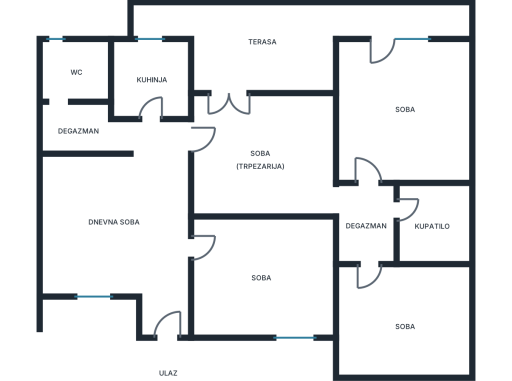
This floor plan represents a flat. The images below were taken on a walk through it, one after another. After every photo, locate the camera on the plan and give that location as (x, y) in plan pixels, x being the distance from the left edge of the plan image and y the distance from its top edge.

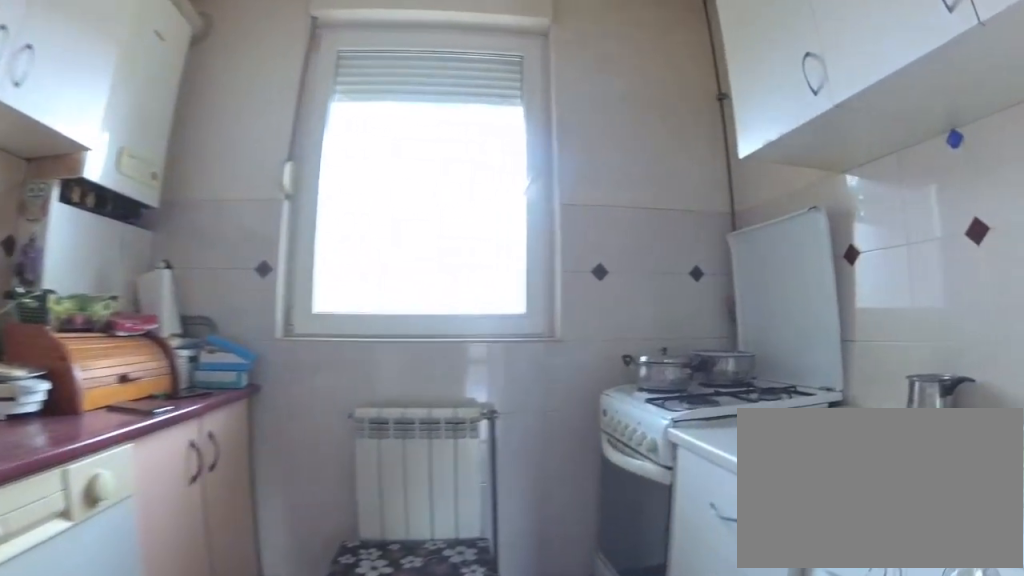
(150, 127)
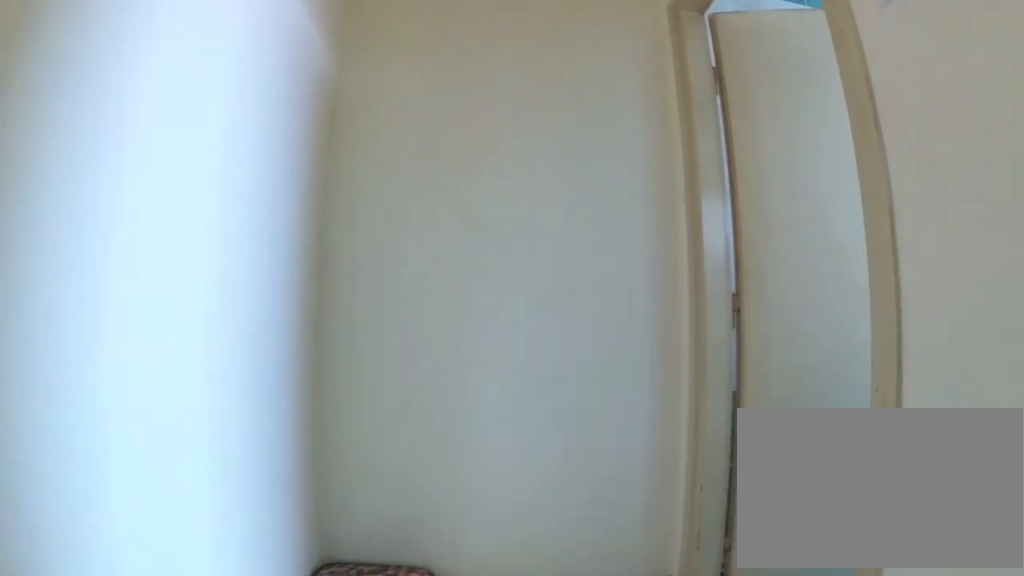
(115, 138)
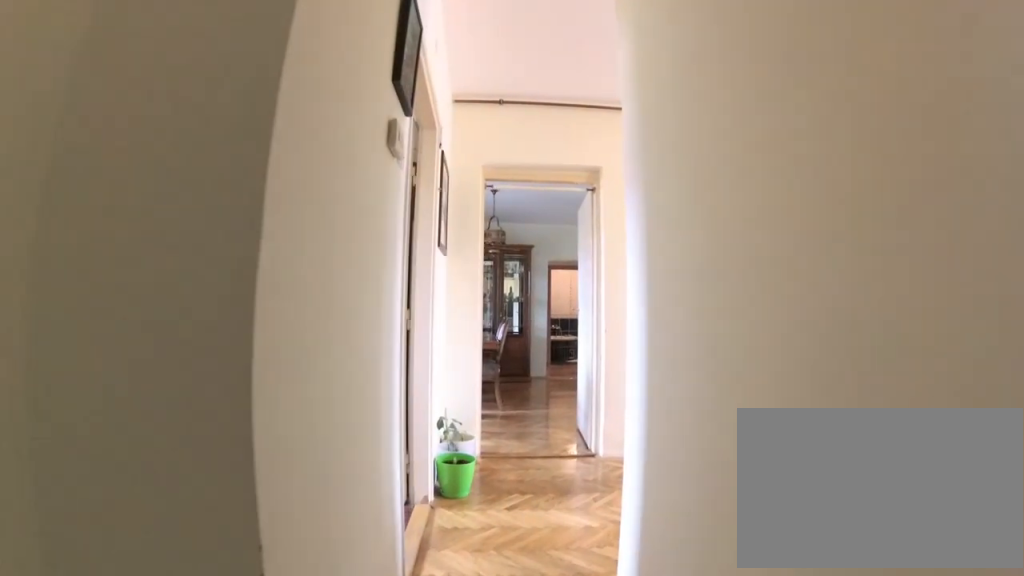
(65, 135)
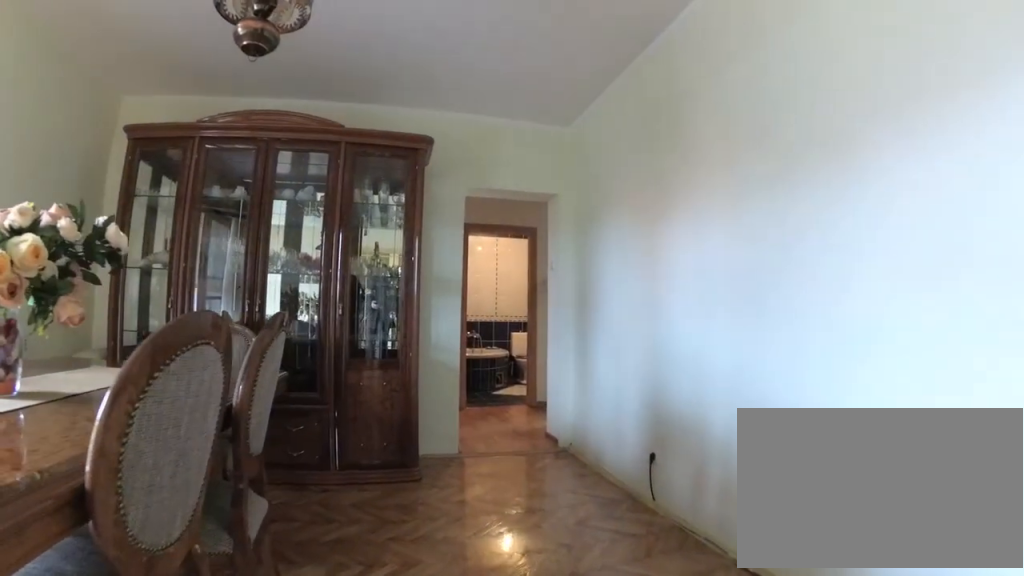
(200, 167)
